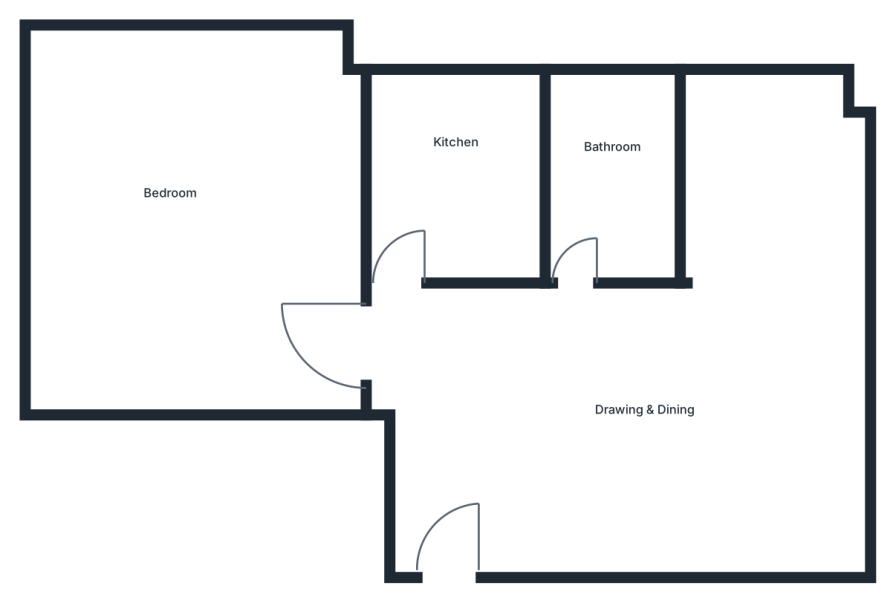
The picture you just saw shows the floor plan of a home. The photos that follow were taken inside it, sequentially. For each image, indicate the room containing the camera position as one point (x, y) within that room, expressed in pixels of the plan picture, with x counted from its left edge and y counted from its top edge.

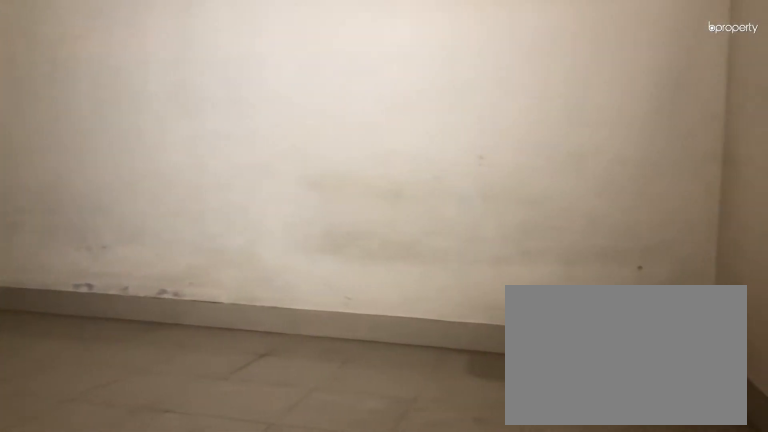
(626, 420)
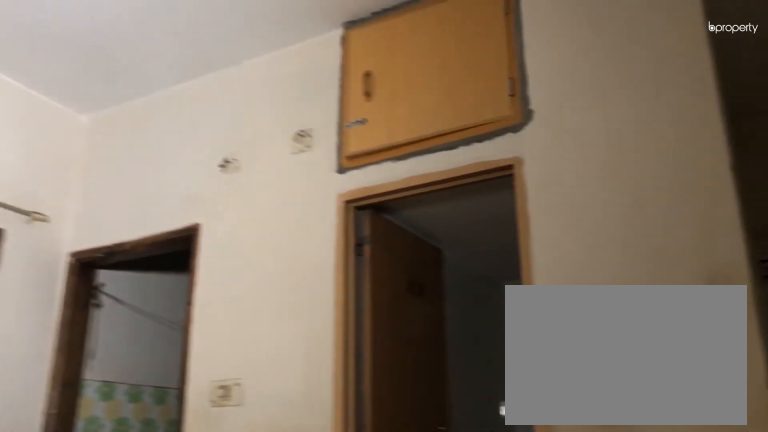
(626, 420)
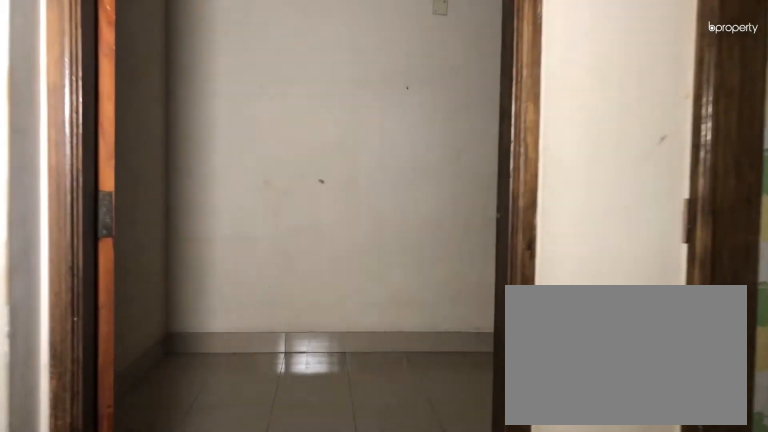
(347, 331)
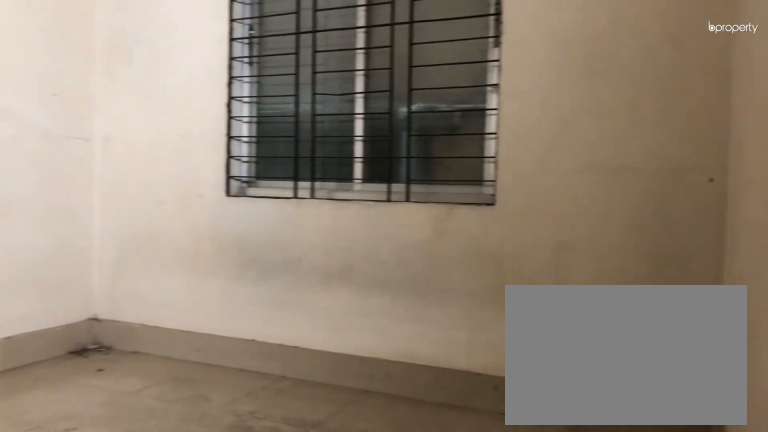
(134, 212)
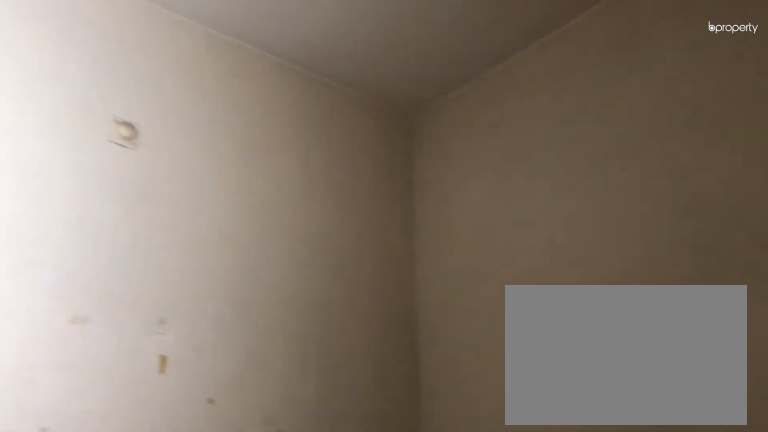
(134, 212)
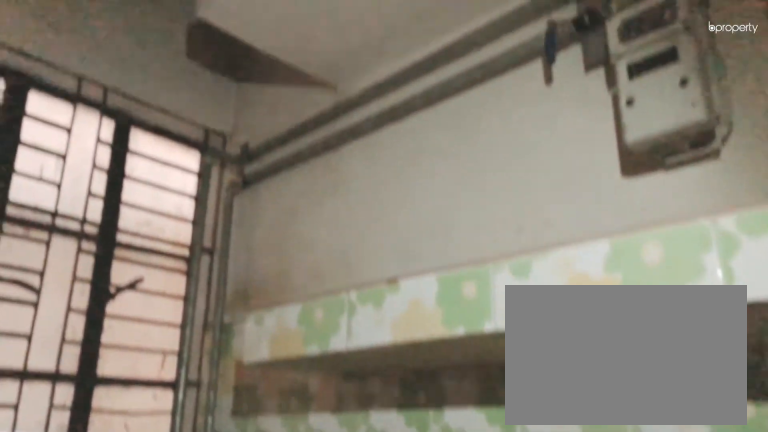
(461, 170)
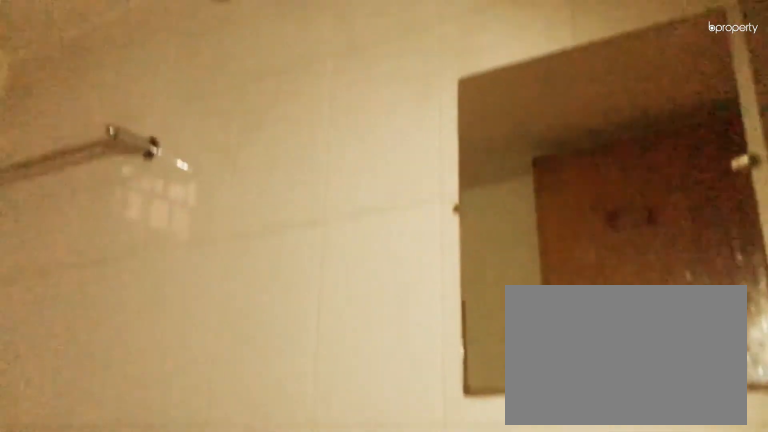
(606, 165)
